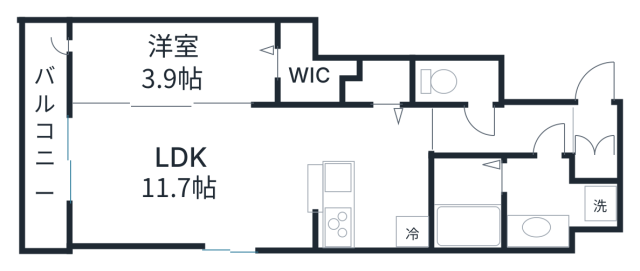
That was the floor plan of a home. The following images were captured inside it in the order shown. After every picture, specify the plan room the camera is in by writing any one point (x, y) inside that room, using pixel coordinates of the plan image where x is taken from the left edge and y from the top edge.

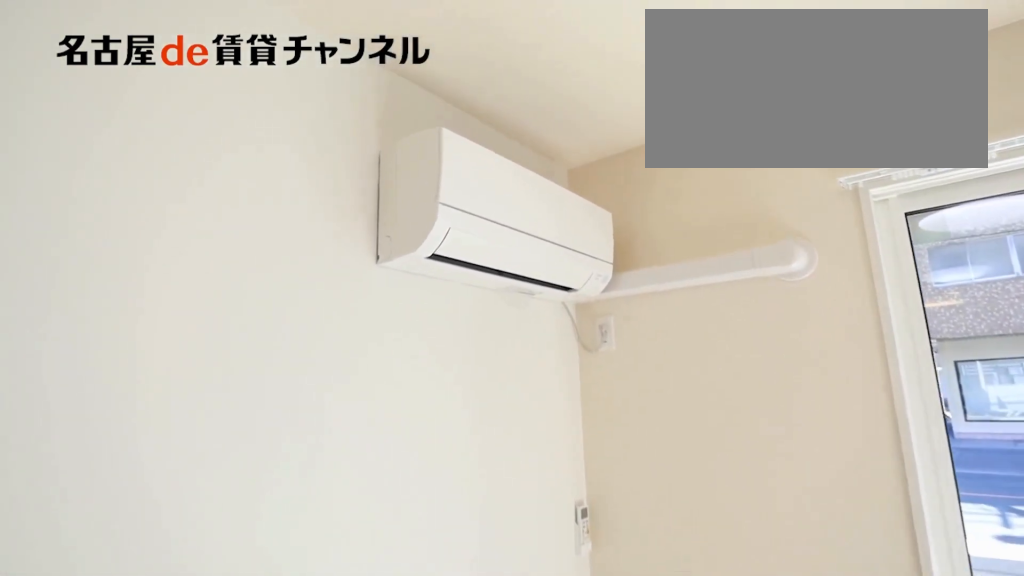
(194, 178)
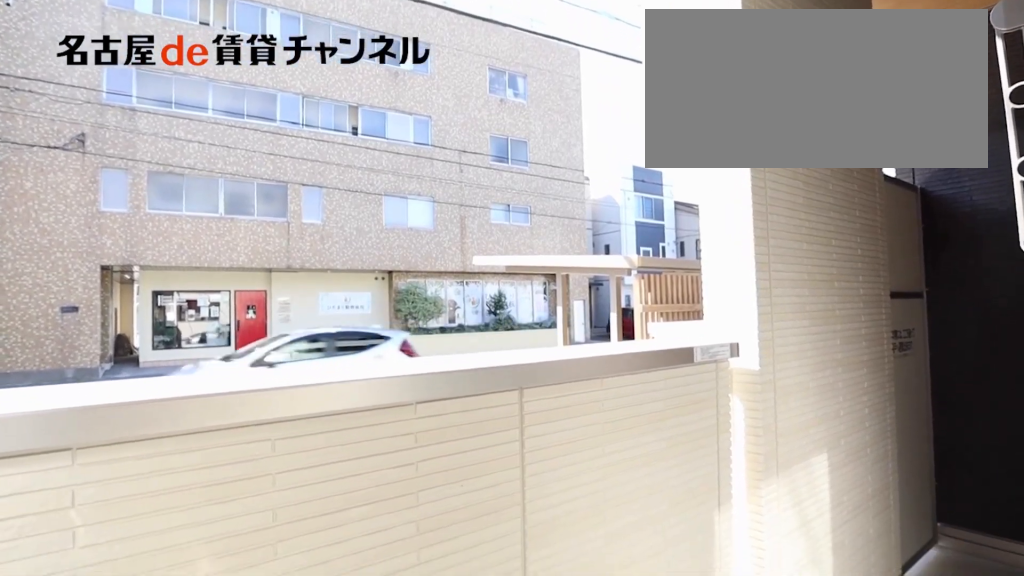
(48, 137)
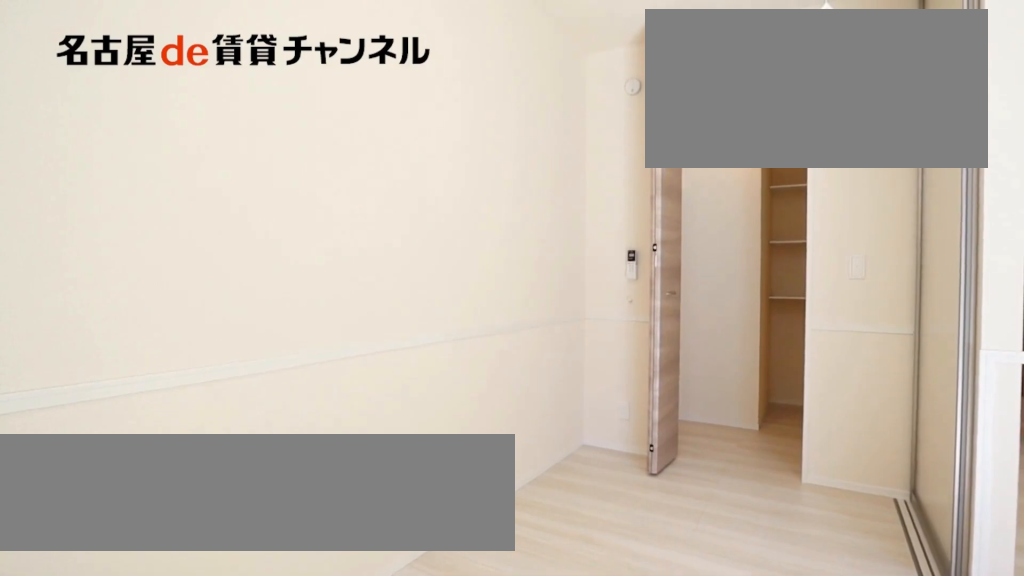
(174, 64)
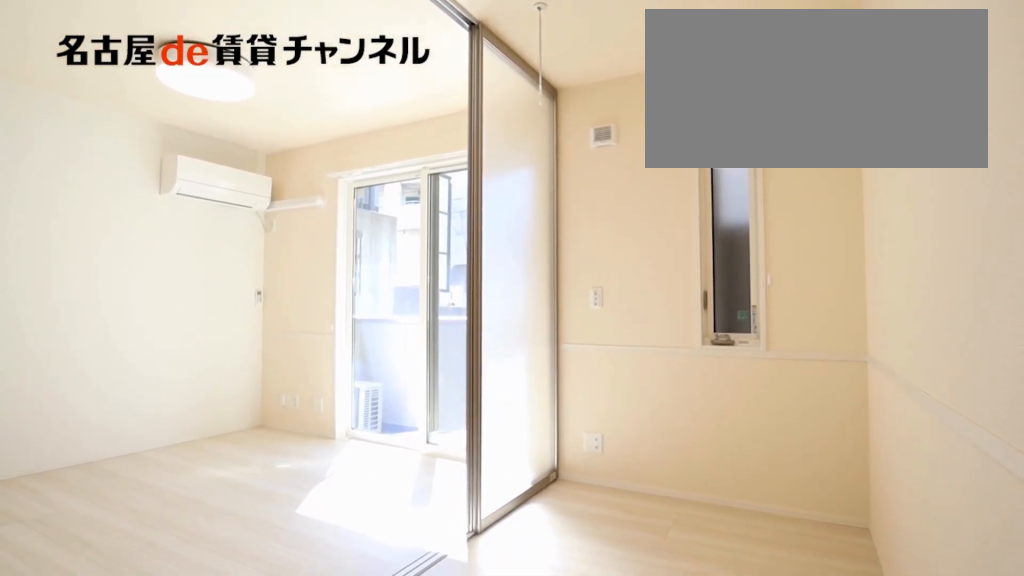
(174, 64)
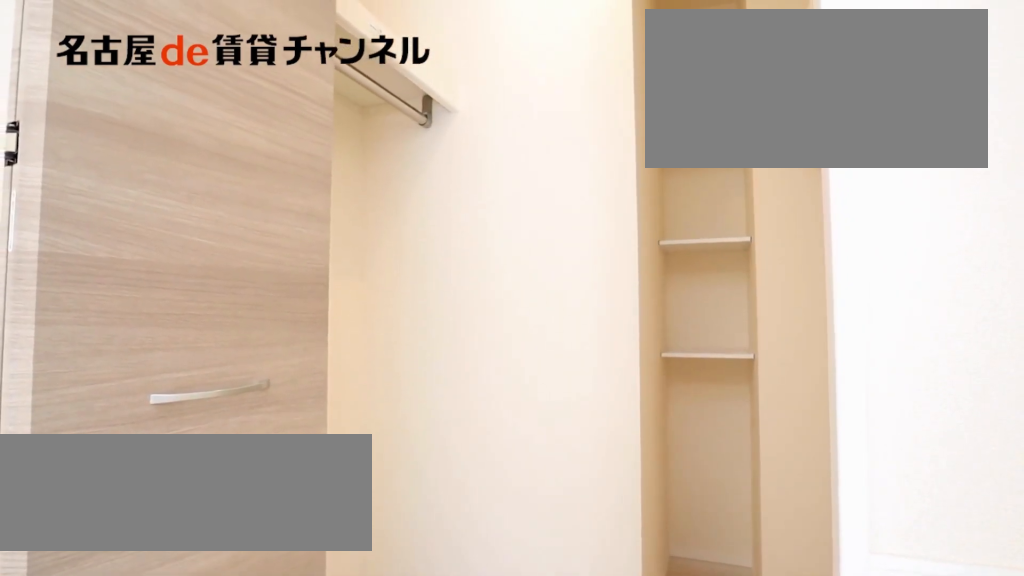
(307, 71)
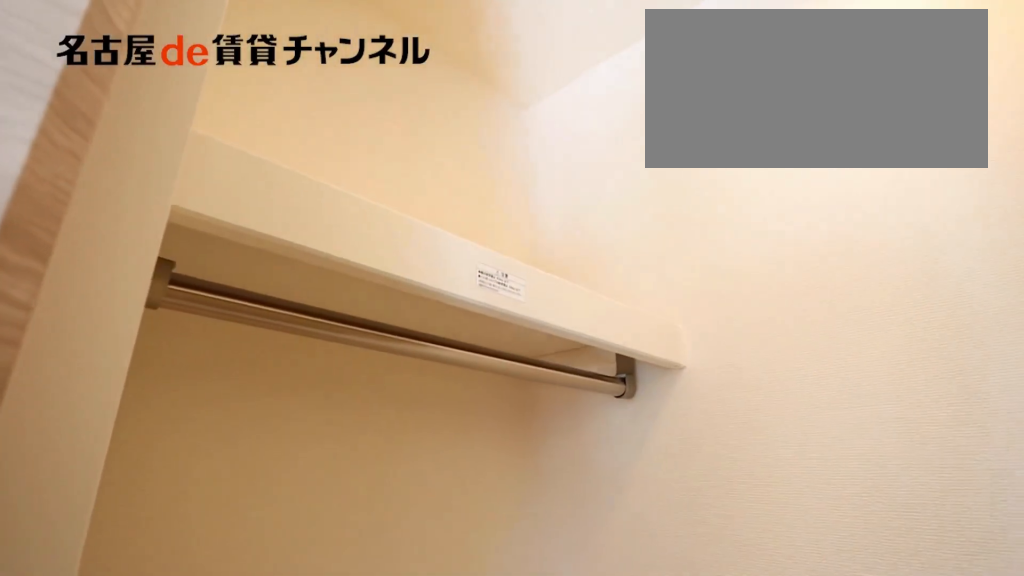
(307, 71)
